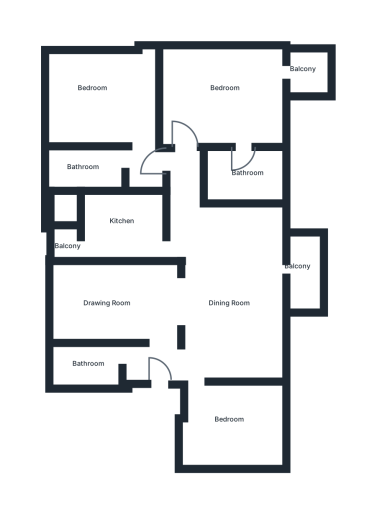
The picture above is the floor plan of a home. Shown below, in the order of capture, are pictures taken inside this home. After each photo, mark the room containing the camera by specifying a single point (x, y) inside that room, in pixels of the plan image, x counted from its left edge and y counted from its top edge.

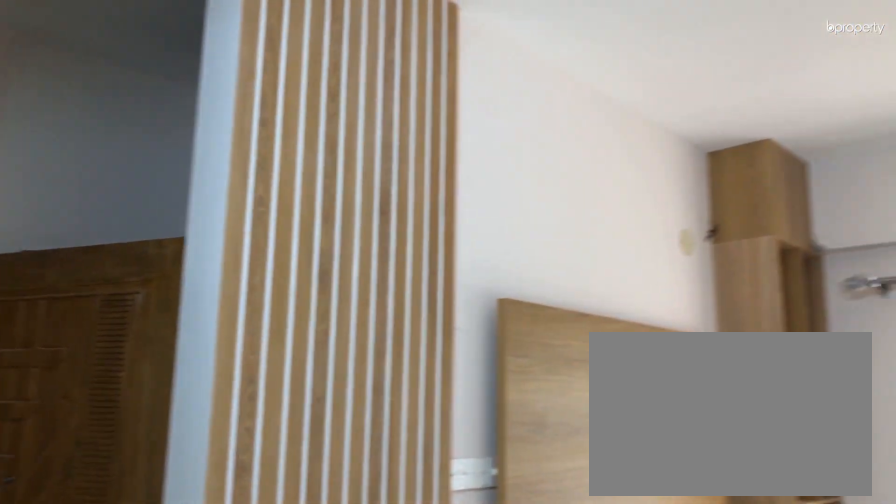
(115, 306)
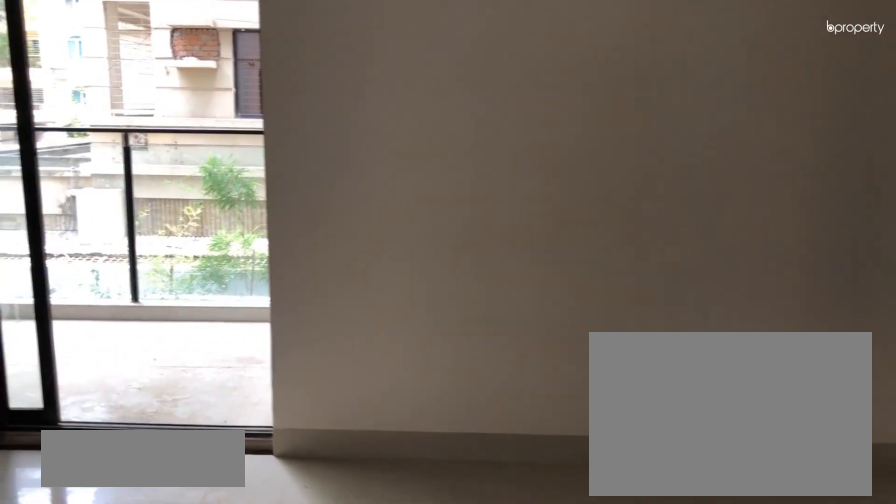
(240, 316)
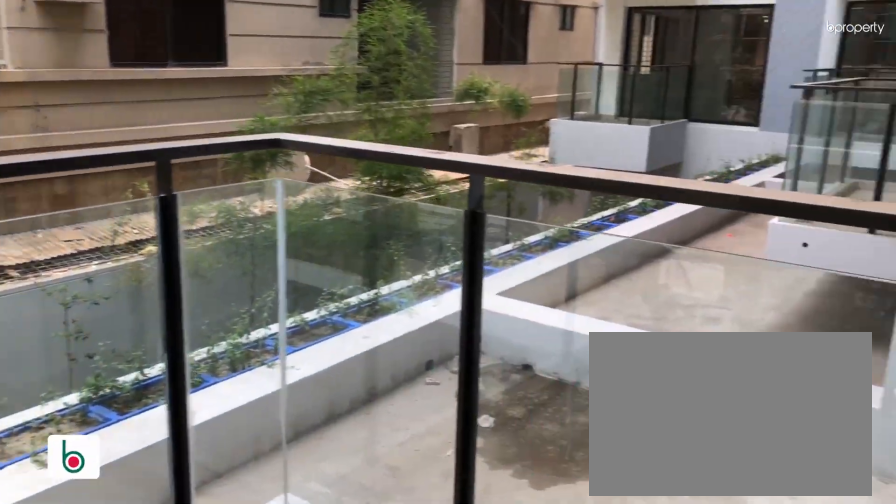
(305, 74)
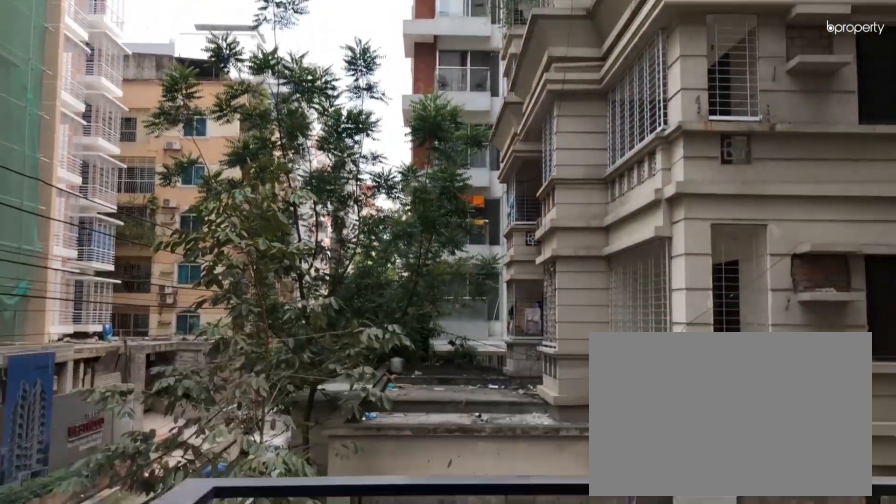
(305, 74)
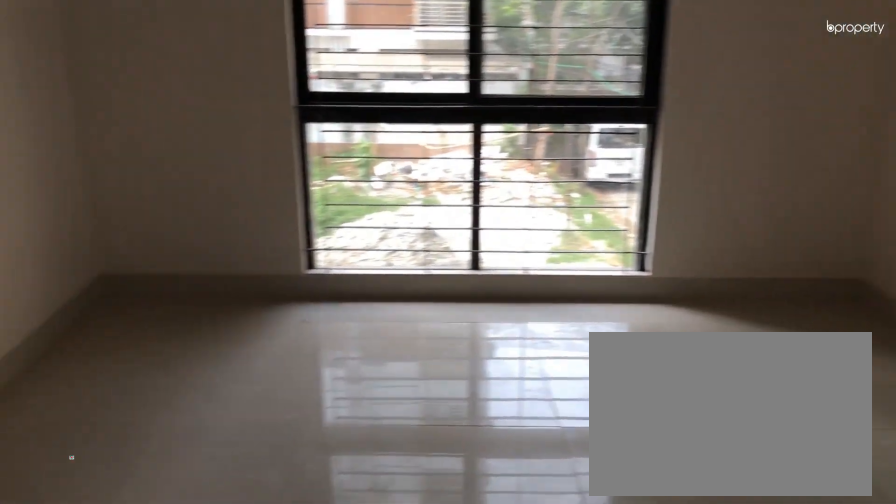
(114, 103)
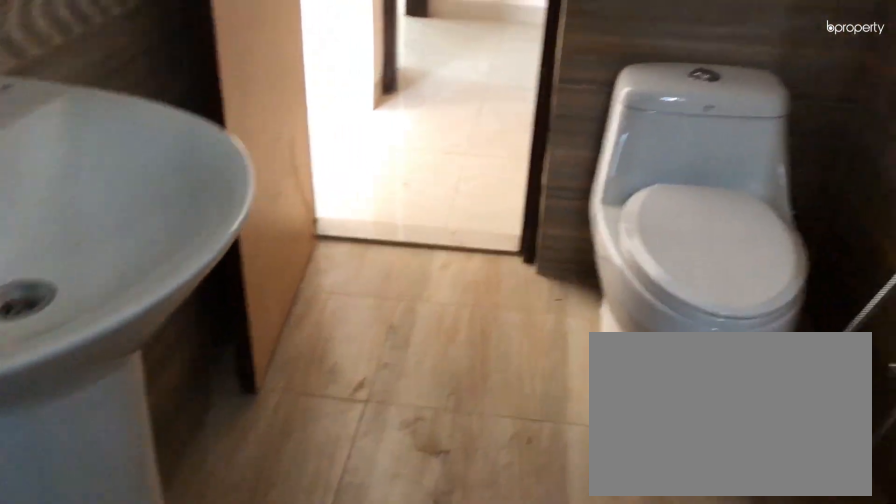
(92, 166)
